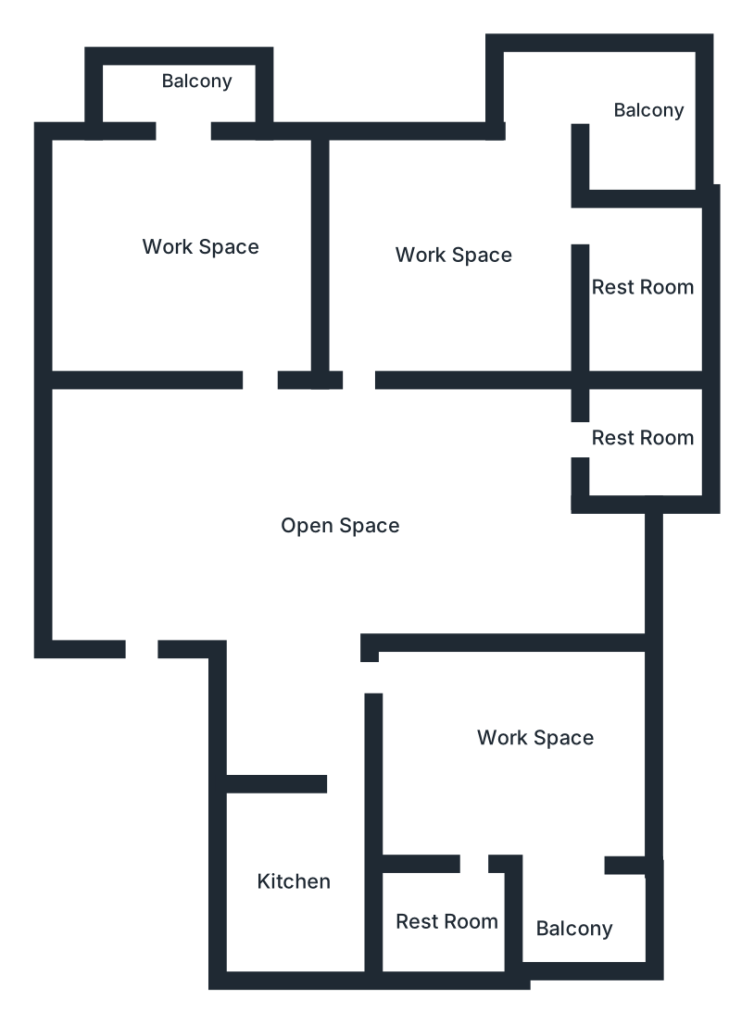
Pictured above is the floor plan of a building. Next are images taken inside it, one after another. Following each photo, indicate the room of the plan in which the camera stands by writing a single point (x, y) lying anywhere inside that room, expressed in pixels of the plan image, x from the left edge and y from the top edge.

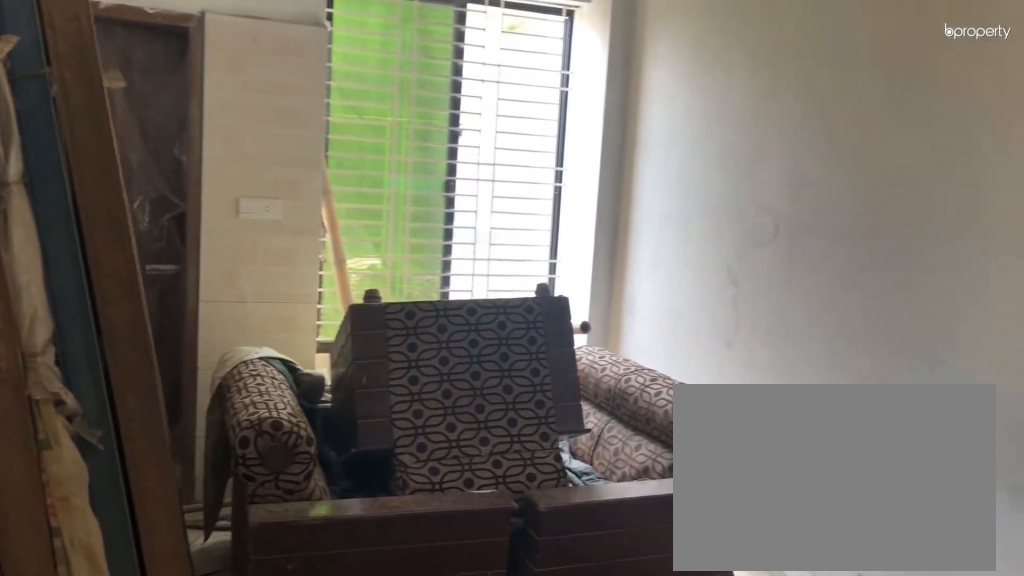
(331, 555)
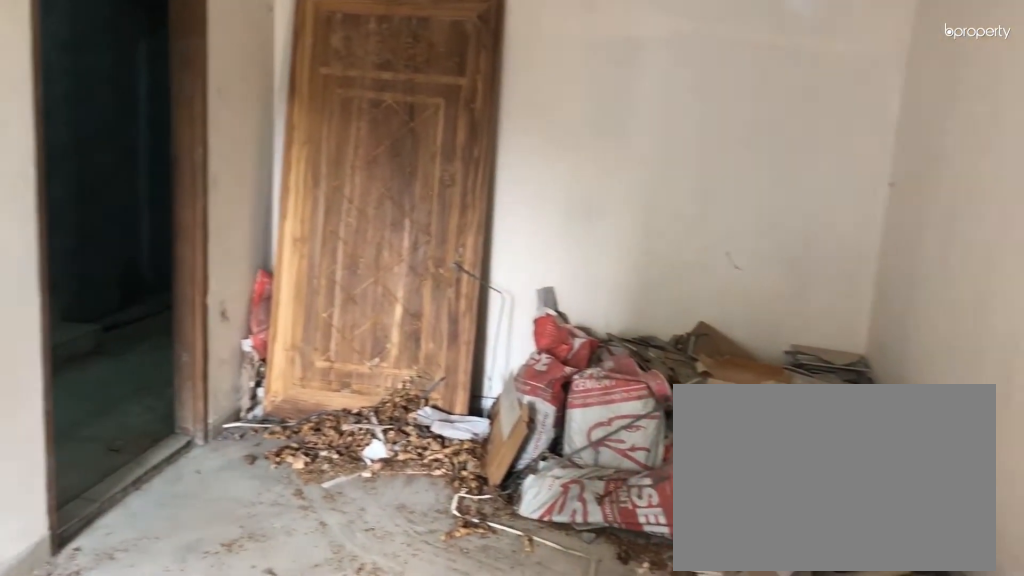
(331, 555)
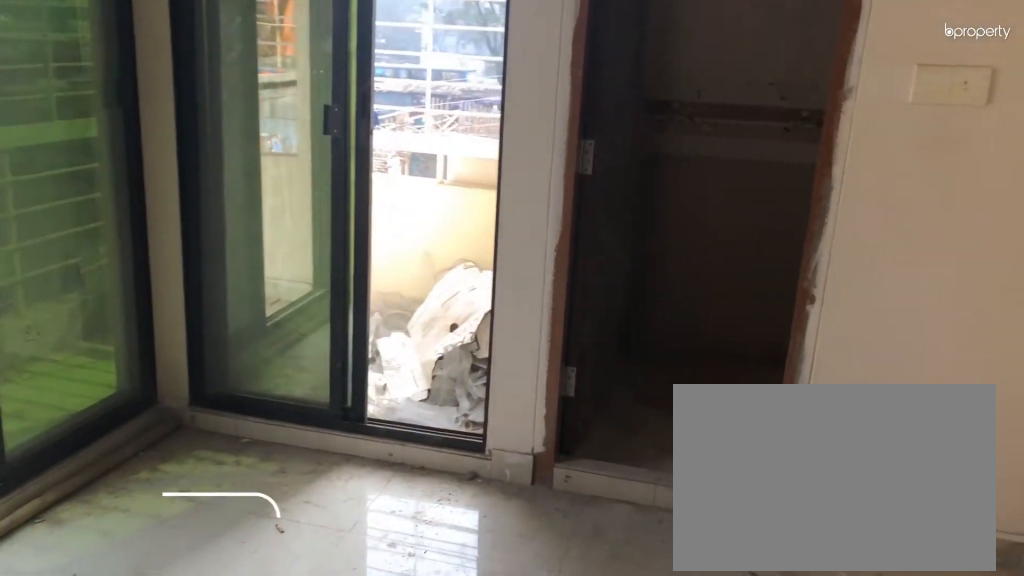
(441, 234)
